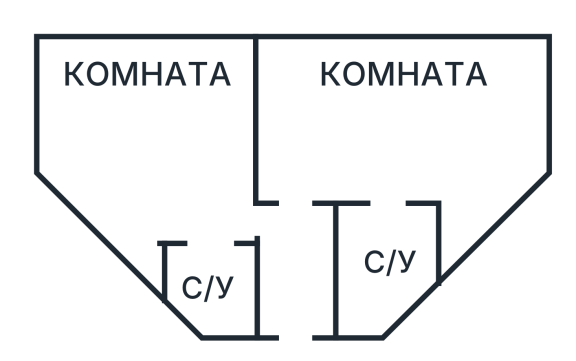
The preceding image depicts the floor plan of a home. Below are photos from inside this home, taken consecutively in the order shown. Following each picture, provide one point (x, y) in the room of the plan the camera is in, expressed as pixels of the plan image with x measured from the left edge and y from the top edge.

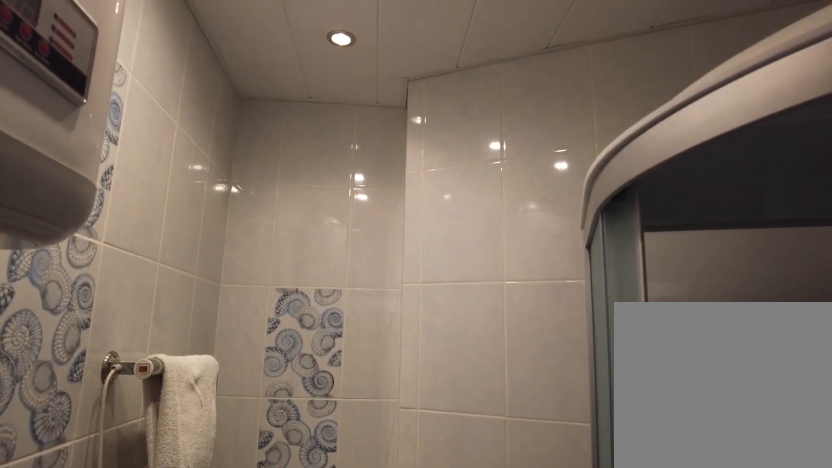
(222, 275)
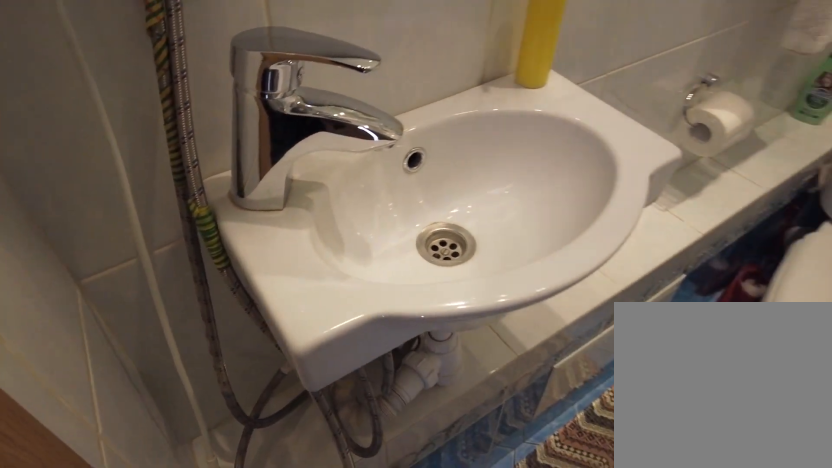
(222, 275)
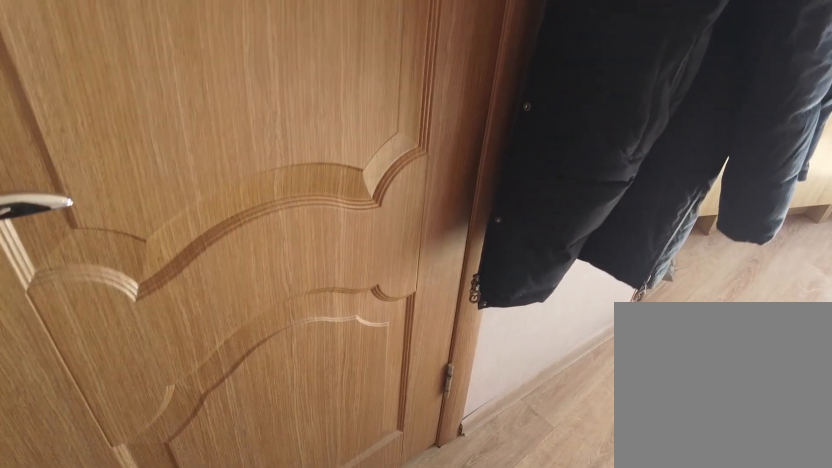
(194, 212)
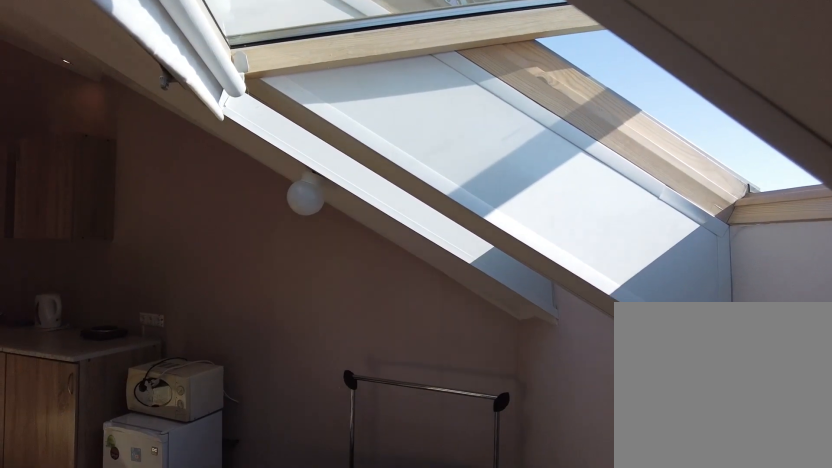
(213, 94)
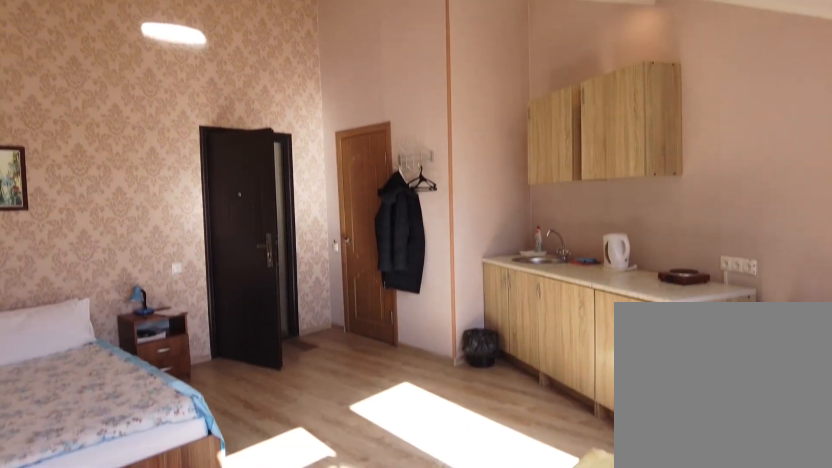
(213, 94)
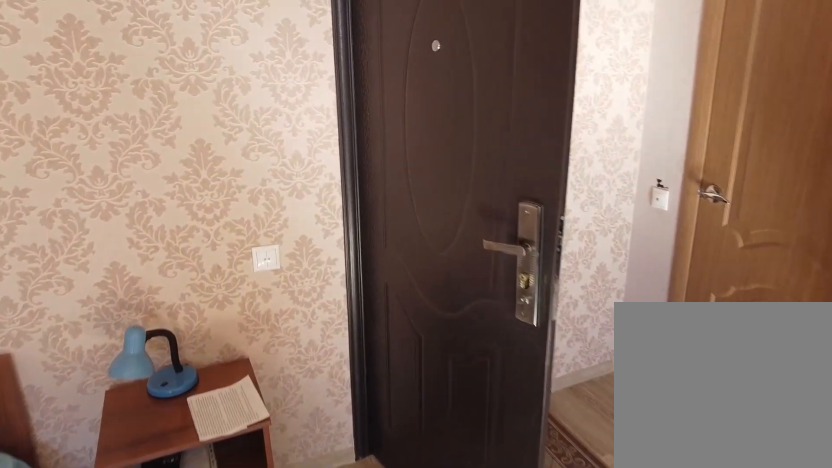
(228, 175)
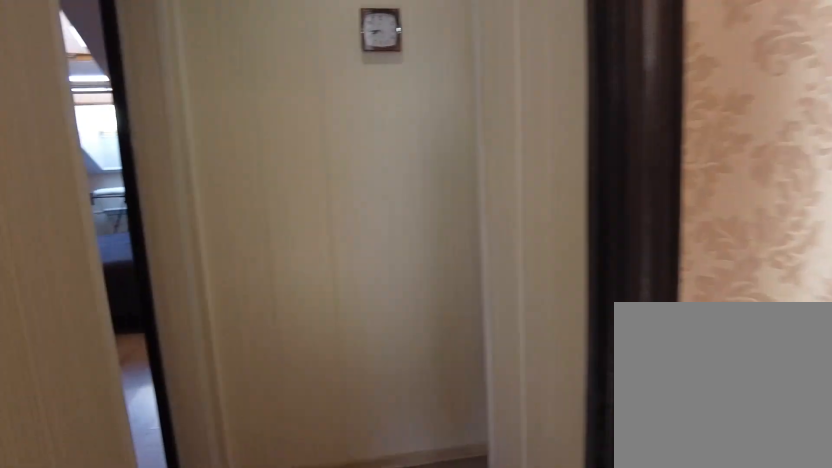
(241, 221)
